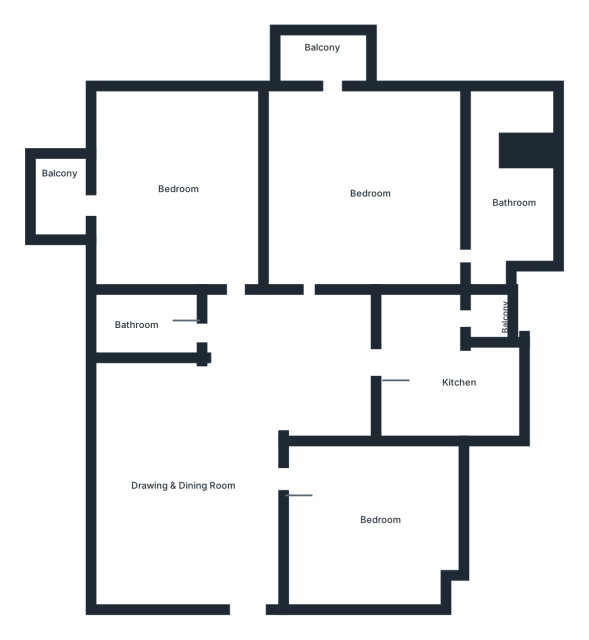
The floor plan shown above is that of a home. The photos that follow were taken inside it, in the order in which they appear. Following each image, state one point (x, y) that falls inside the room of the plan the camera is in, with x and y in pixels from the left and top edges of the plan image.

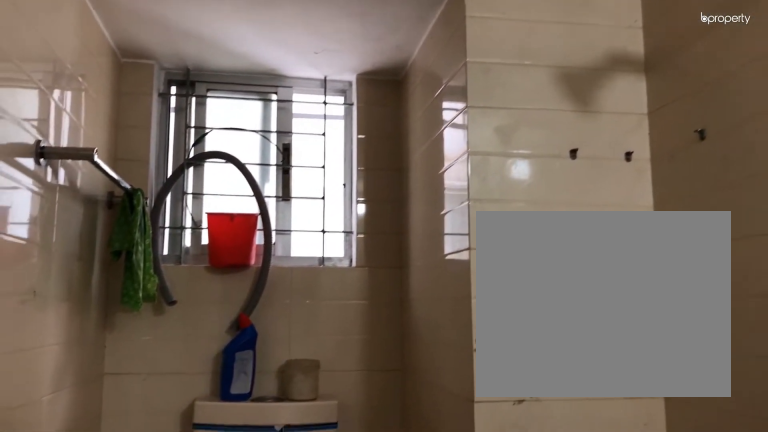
(149, 324)
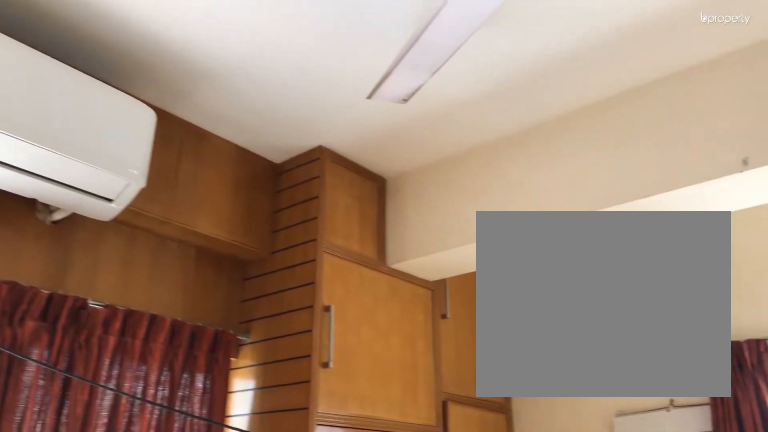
(187, 187)
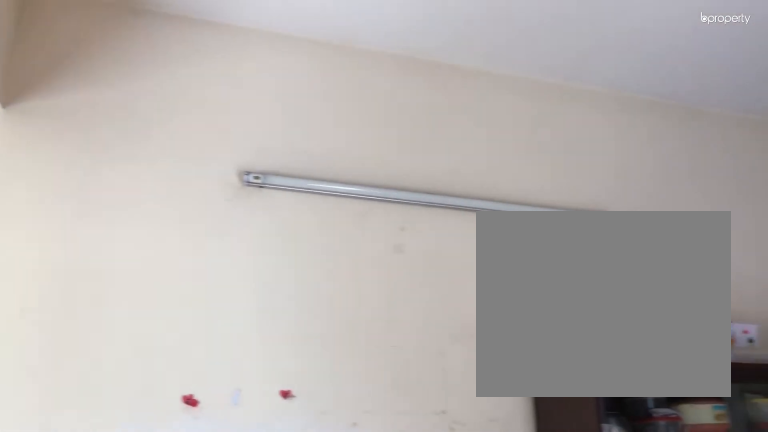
(187, 187)
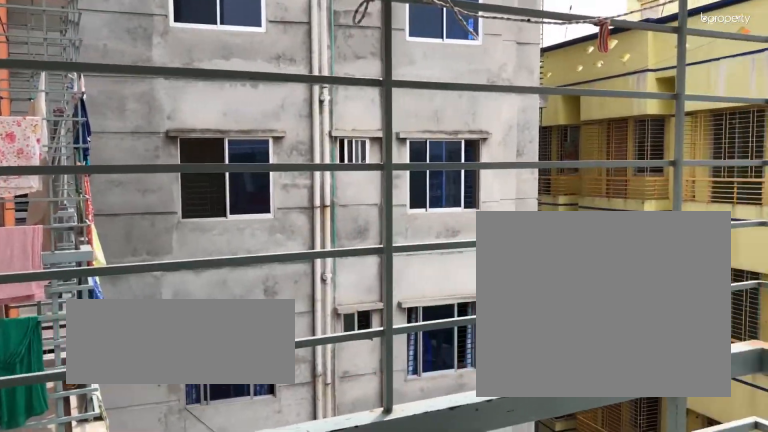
(64, 199)
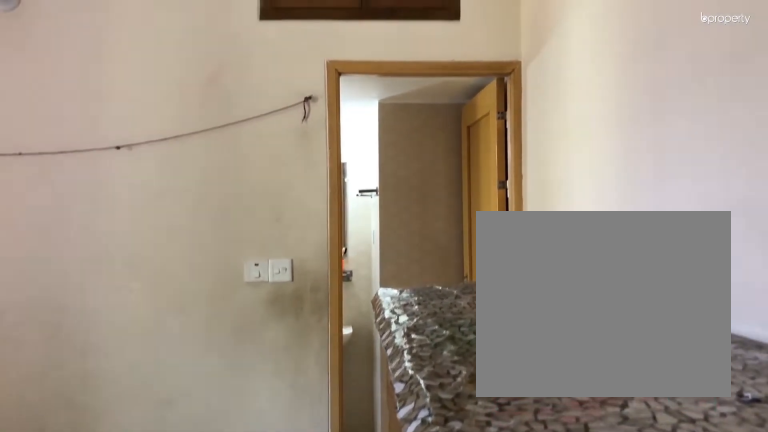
(360, 189)
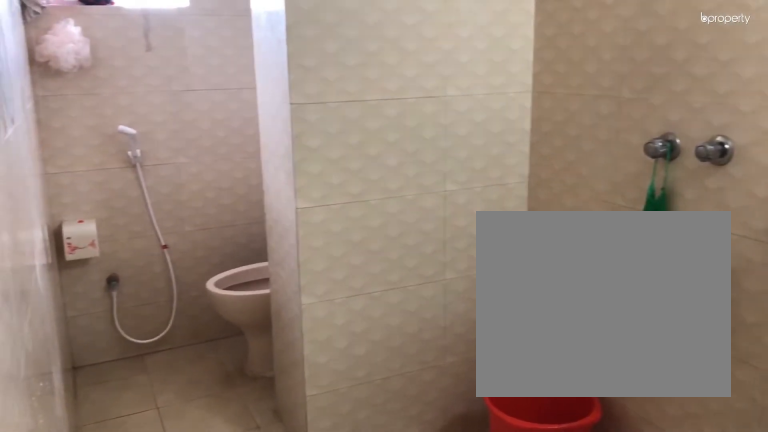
(497, 202)
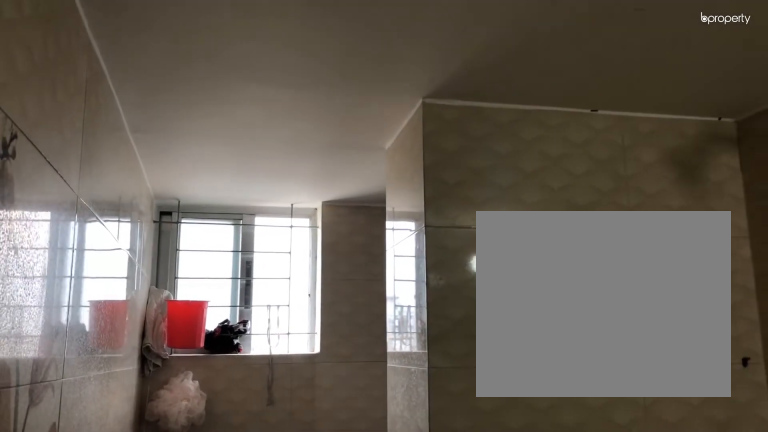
(497, 202)
